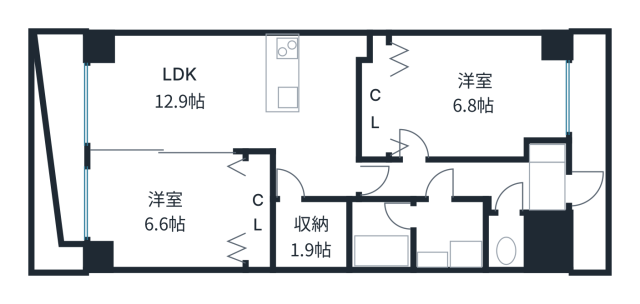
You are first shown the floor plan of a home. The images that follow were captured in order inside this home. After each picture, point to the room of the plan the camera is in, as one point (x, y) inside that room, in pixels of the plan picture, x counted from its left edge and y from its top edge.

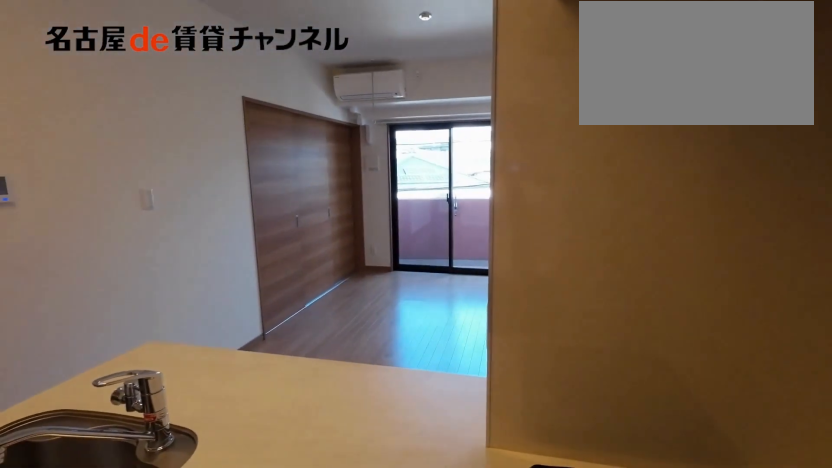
(318, 72)
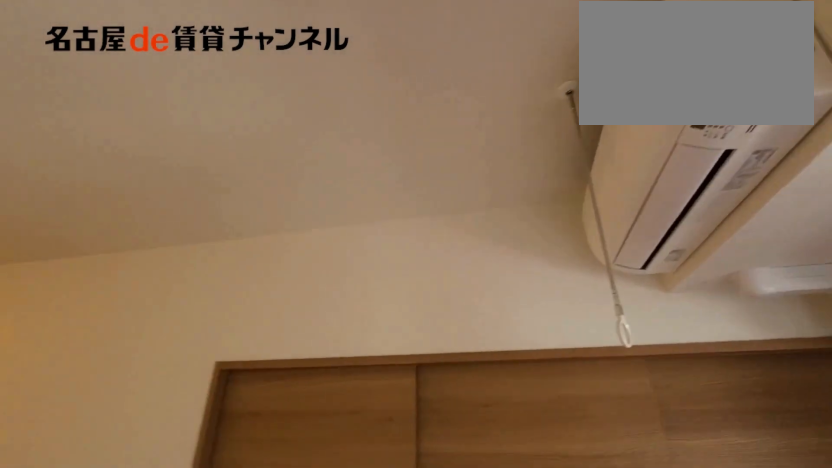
(235, 101)
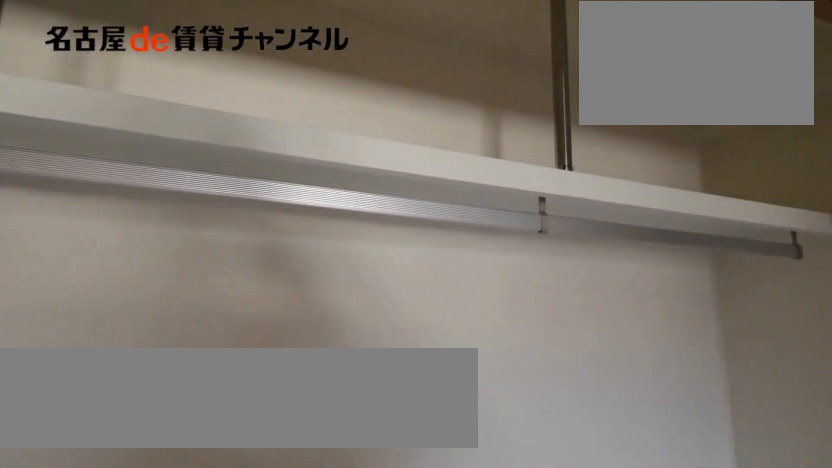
(258, 210)
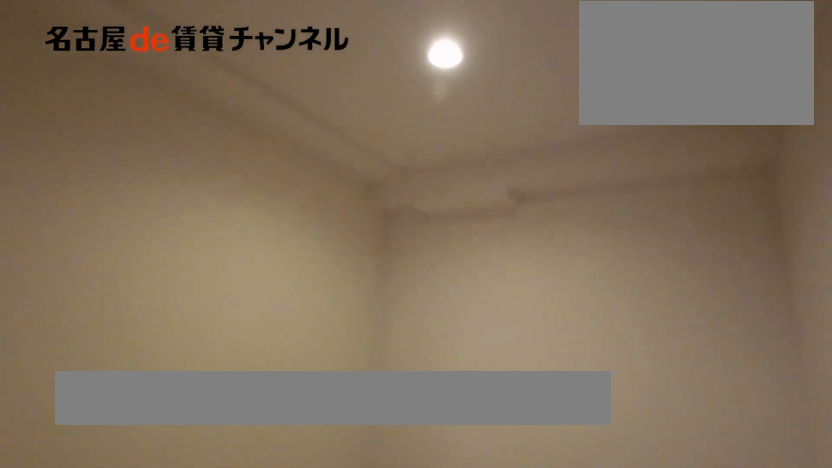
(310, 234)
